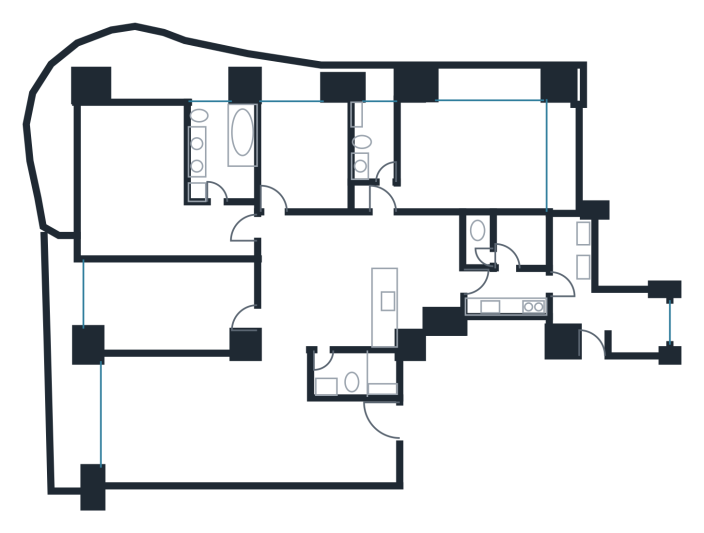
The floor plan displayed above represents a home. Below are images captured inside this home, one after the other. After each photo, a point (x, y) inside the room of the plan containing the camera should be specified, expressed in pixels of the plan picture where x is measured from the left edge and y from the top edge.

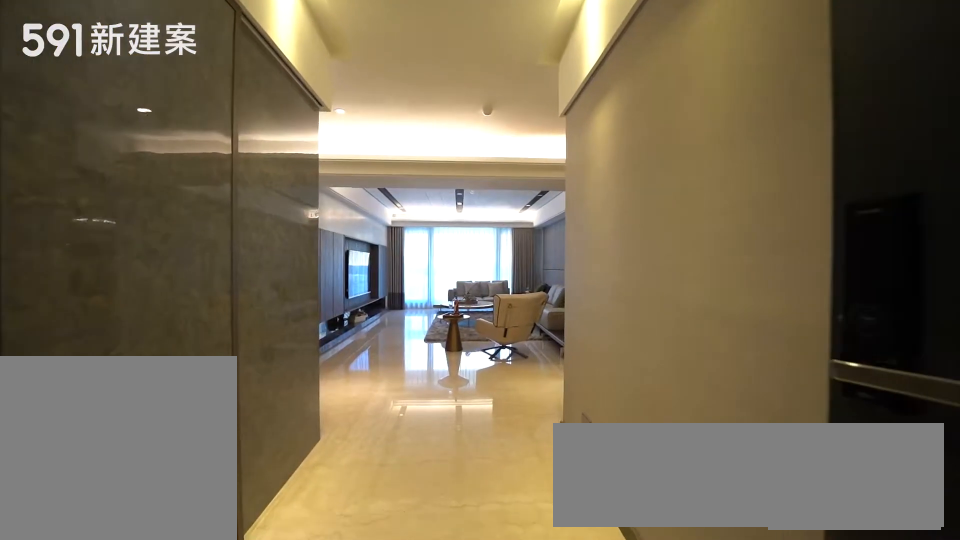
(327, 446)
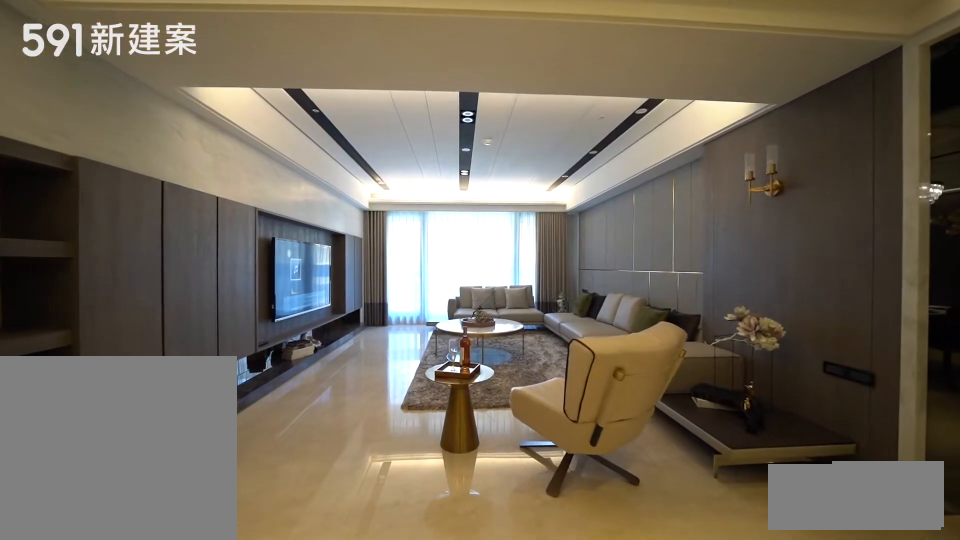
(174, 423)
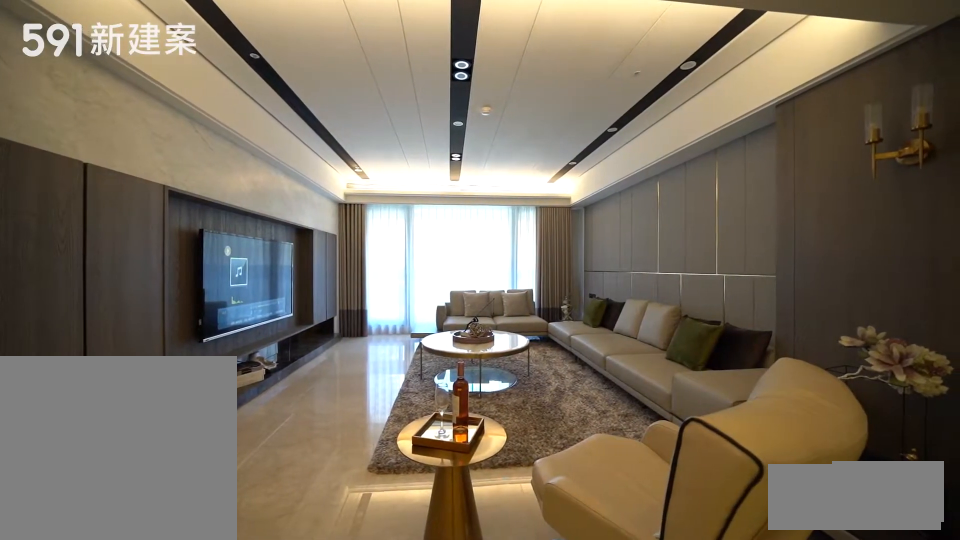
(174, 423)
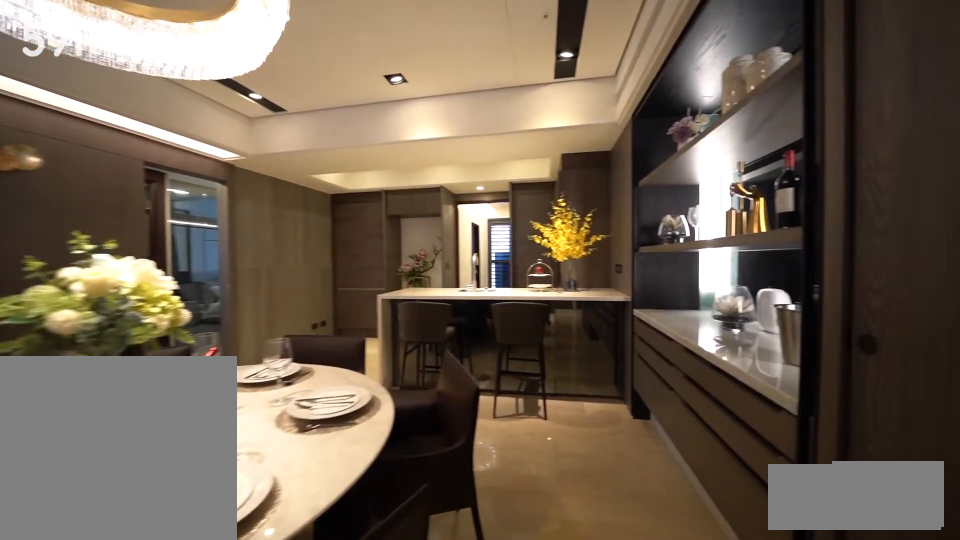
(312, 280)
